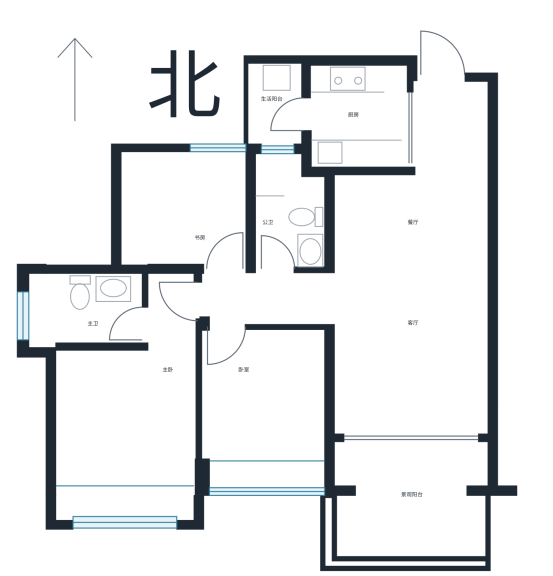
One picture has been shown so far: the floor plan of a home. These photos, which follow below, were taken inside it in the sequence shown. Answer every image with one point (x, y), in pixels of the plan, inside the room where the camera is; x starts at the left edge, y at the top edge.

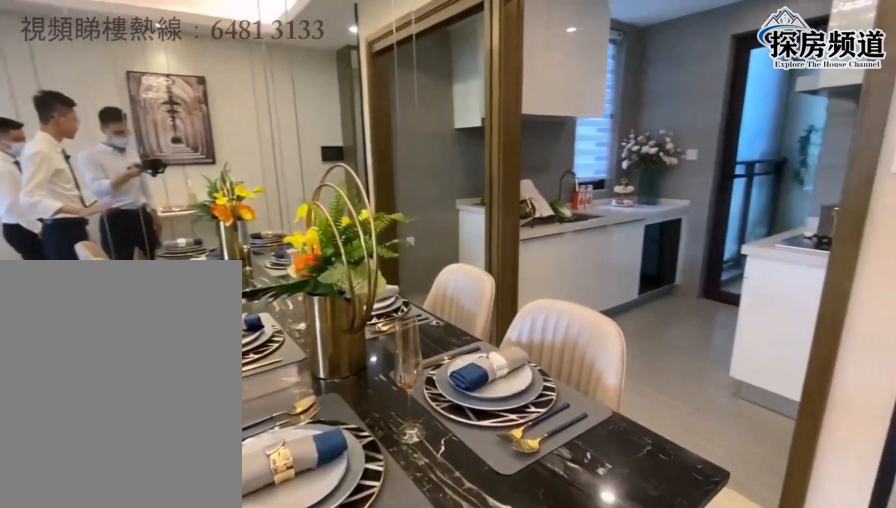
(375, 233)
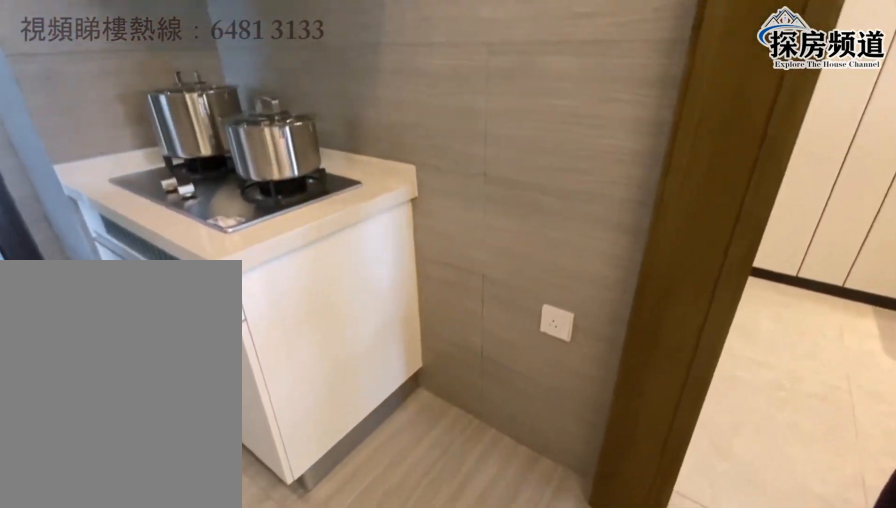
(373, 126)
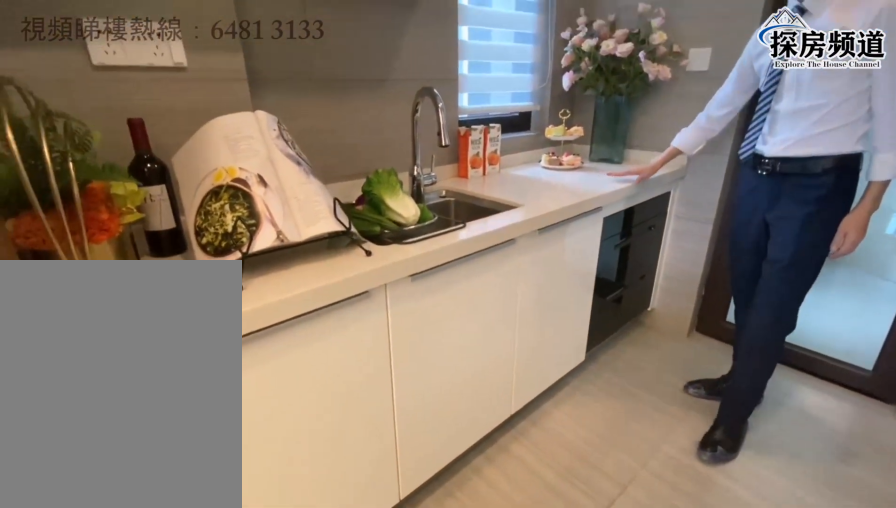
(372, 131)
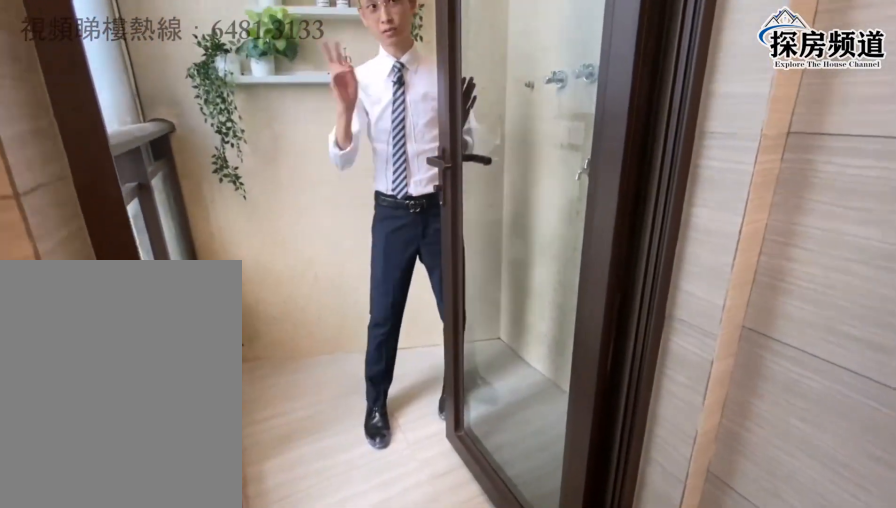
(281, 104)
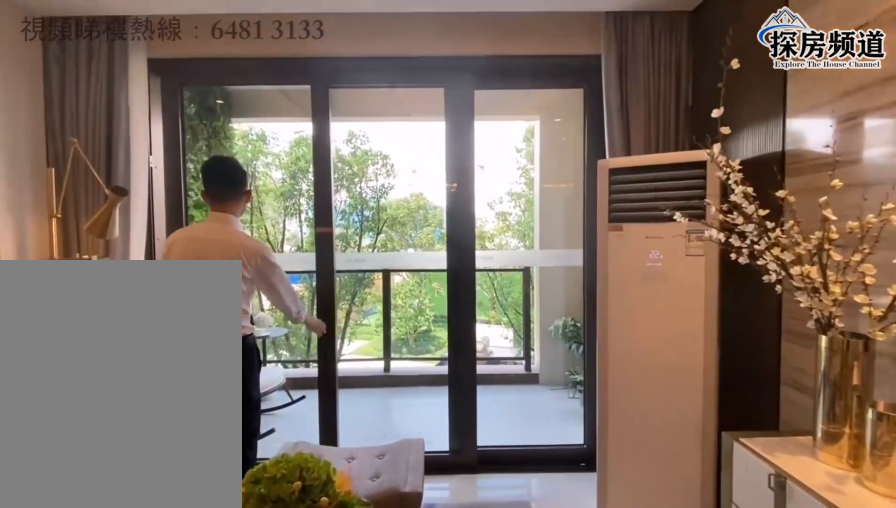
(409, 343)
